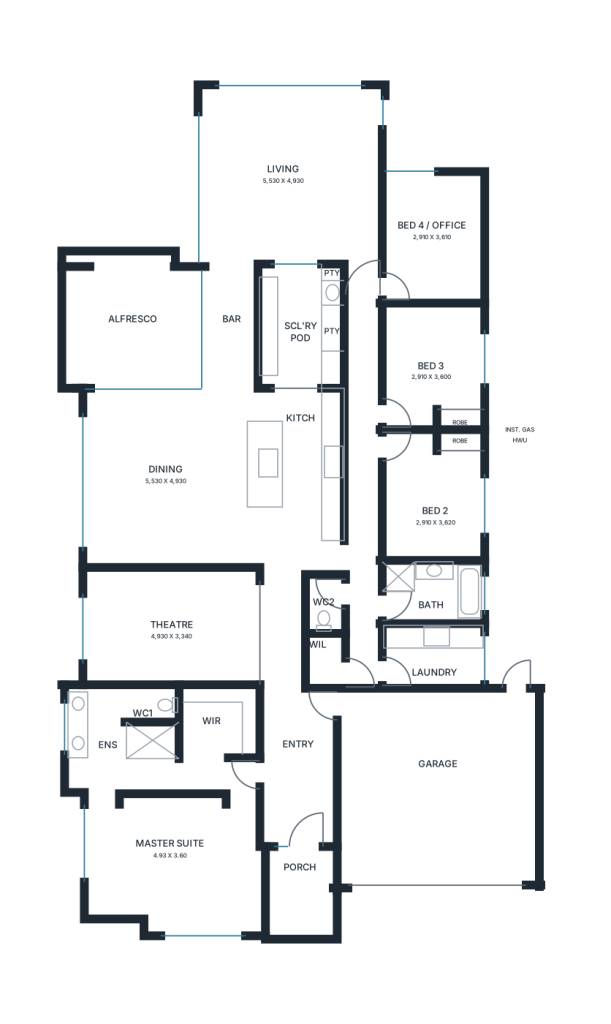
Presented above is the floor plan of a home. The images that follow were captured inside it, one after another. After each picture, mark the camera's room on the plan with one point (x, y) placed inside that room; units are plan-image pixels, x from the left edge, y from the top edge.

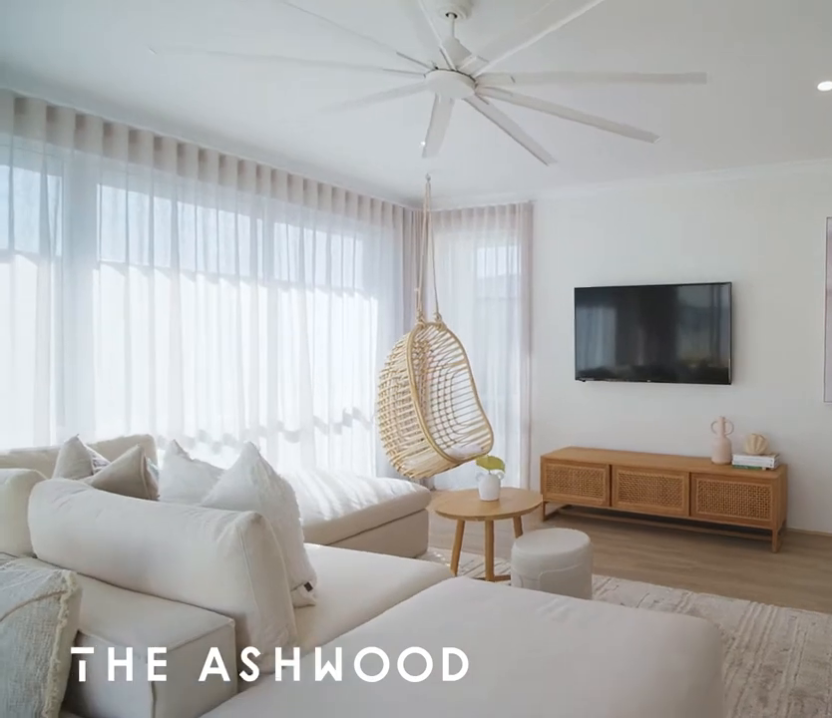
(290, 175)
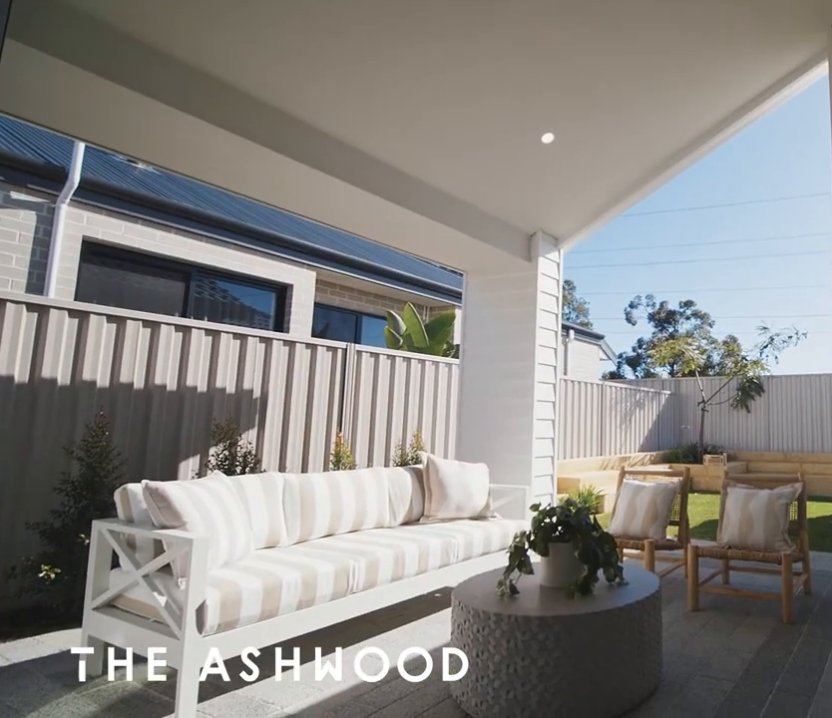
(128, 320)
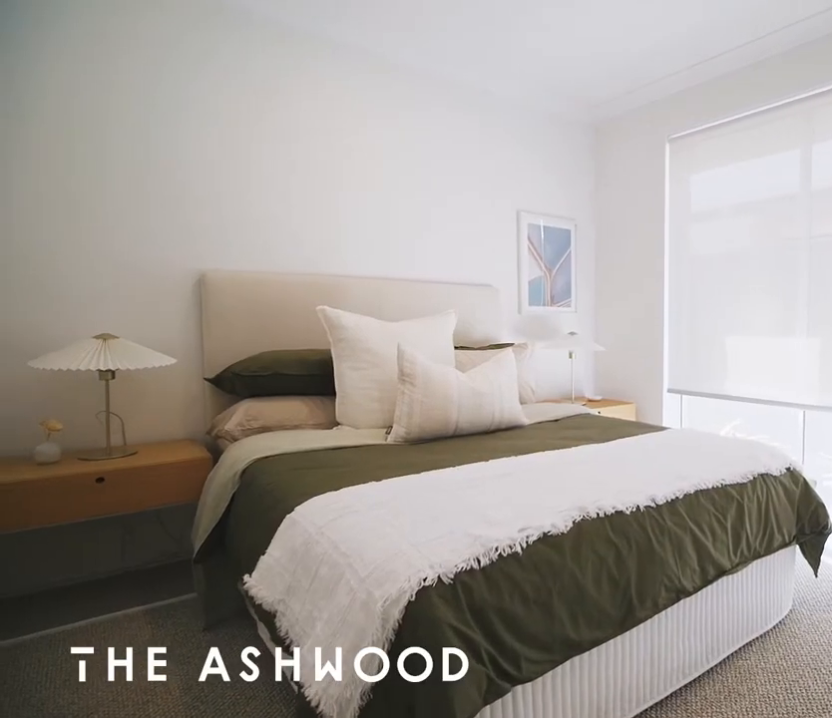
(432, 367)
